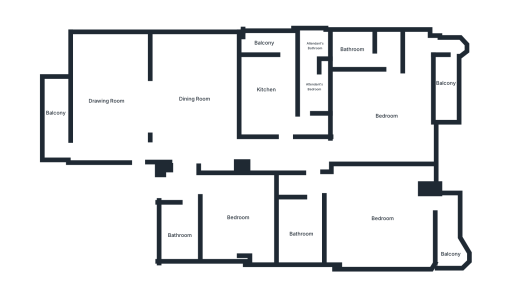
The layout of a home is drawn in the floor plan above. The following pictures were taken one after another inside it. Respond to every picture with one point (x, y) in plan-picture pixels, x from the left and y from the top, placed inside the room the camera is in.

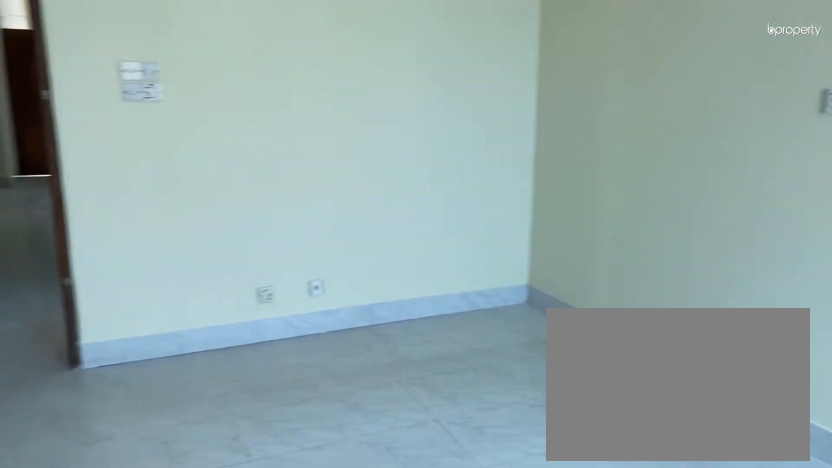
(382, 116)
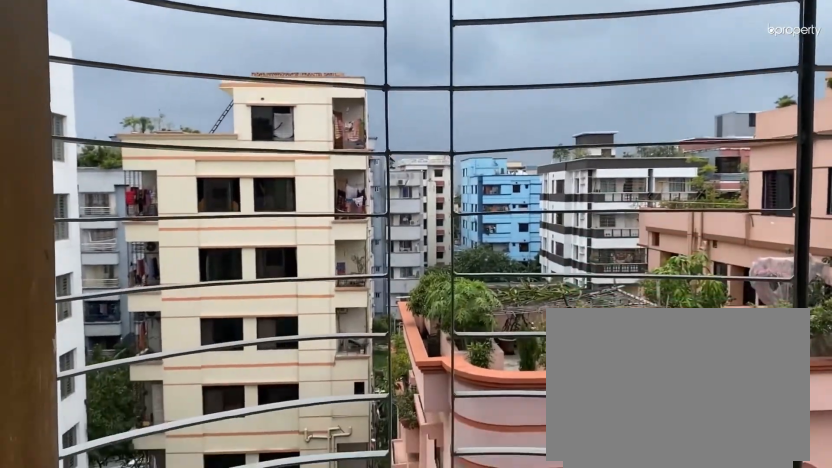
(445, 90)
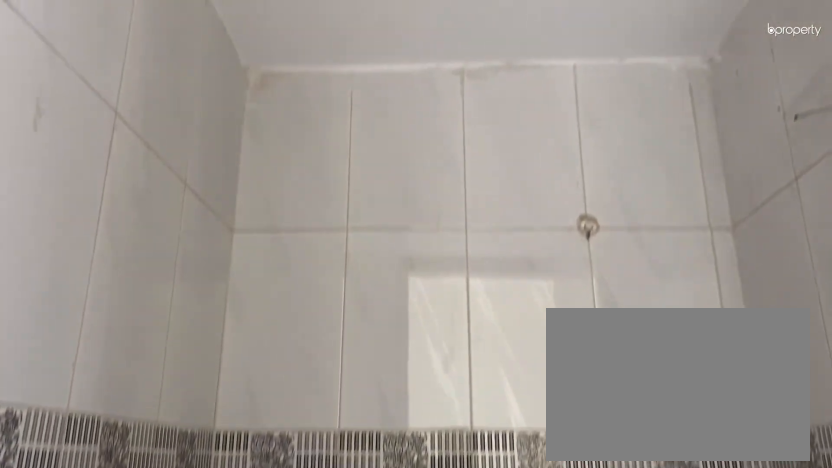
(352, 50)
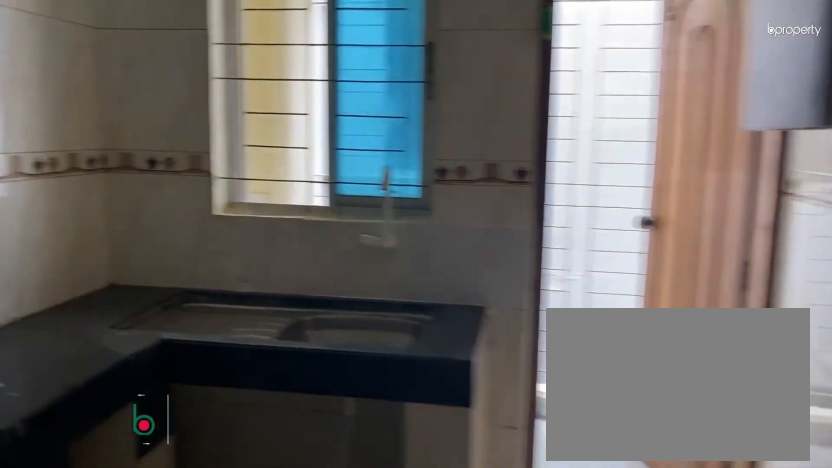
(265, 91)
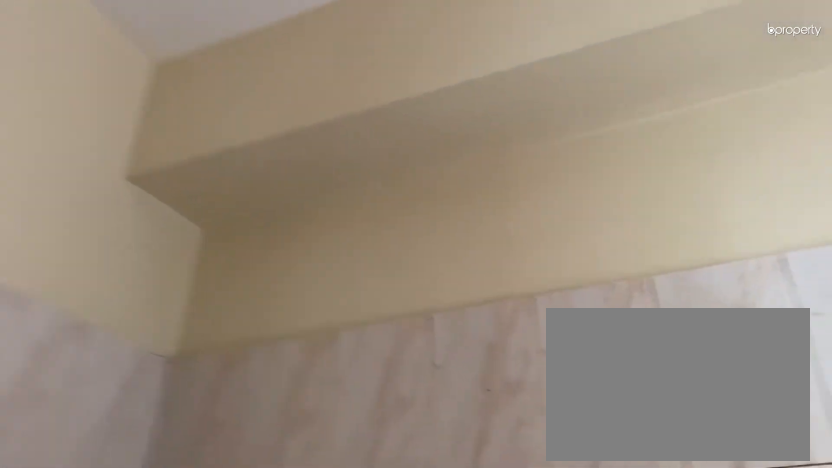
(265, 91)
